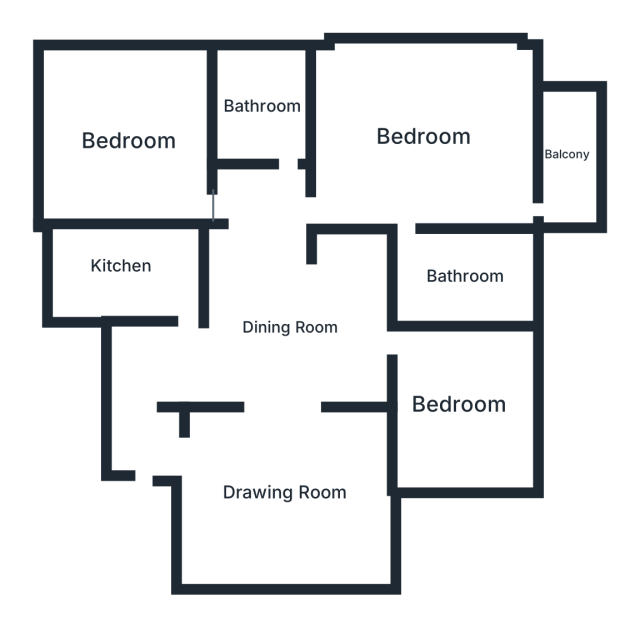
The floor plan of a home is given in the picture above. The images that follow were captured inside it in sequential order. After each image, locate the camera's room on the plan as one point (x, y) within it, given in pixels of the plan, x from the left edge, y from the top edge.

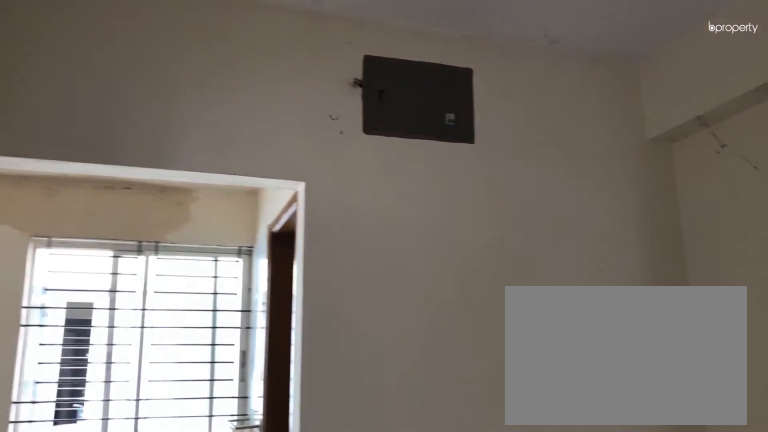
(290, 328)
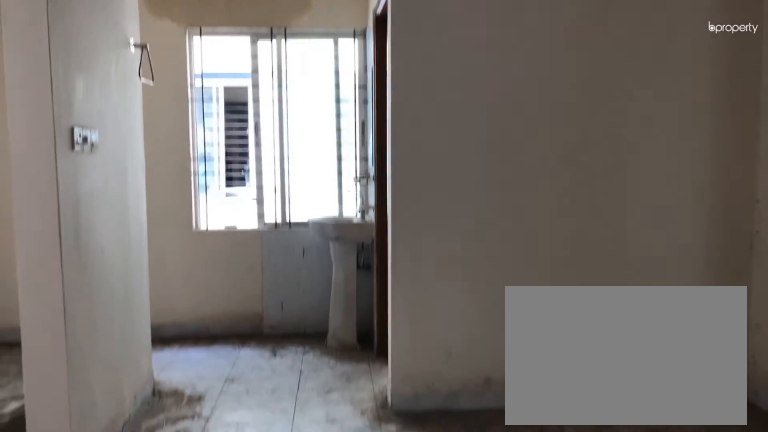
(290, 328)
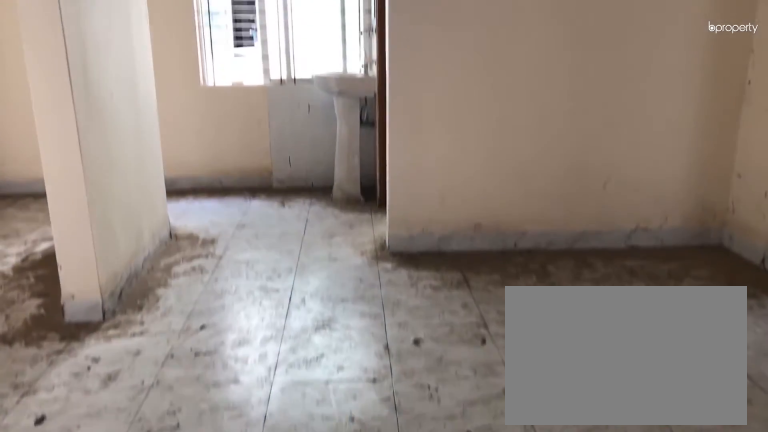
(290, 328)
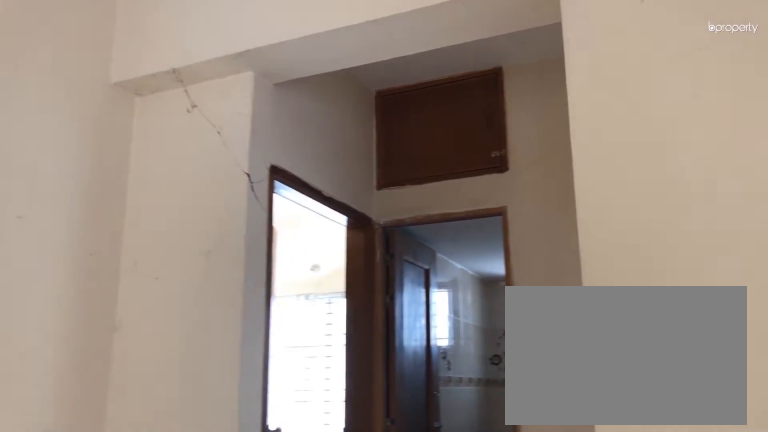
(290, 328)
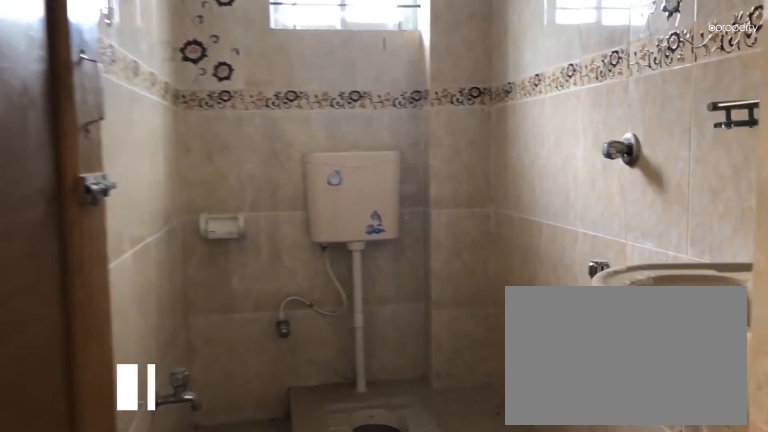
(265, 104)
